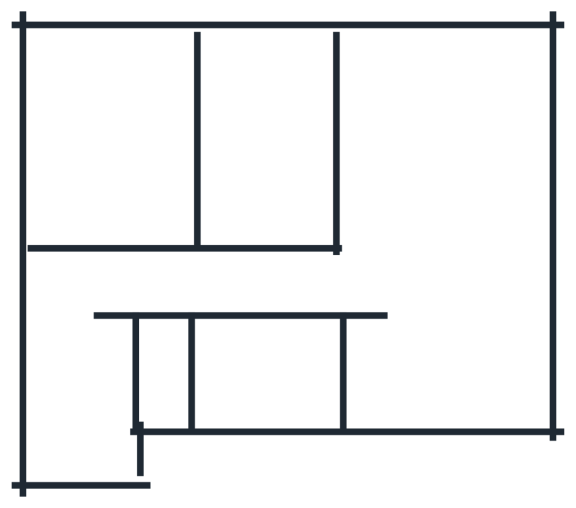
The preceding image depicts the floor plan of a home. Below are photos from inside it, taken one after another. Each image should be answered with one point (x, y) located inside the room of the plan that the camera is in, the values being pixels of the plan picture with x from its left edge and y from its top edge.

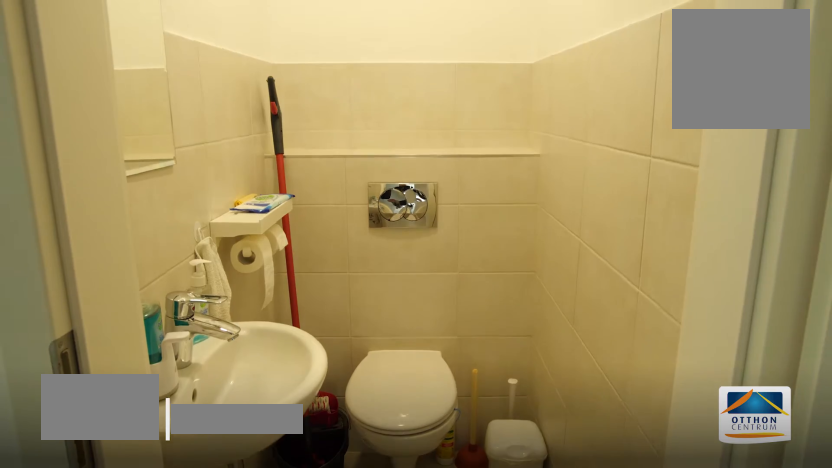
(162, 378)
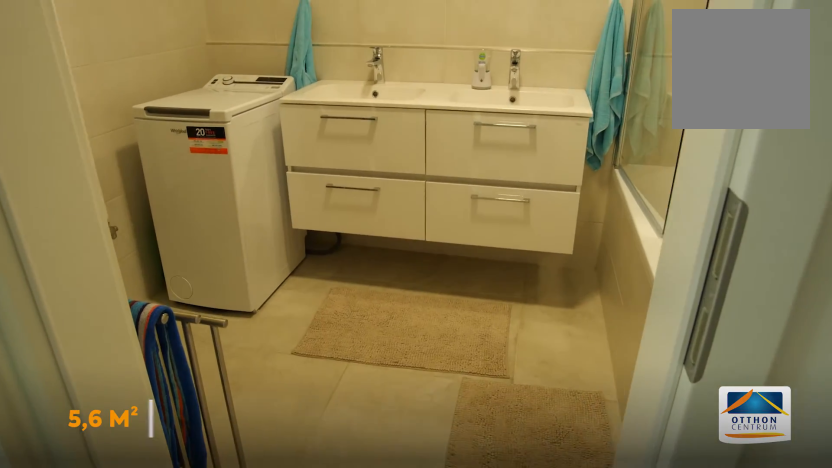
(267, 378)
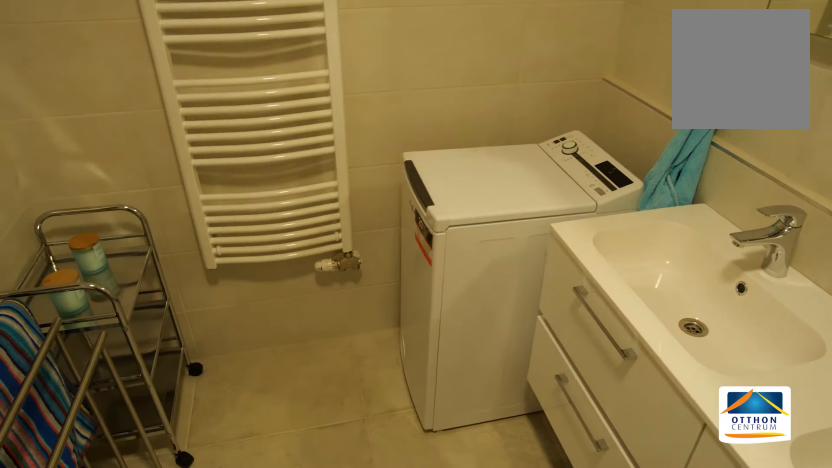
(267, 379)
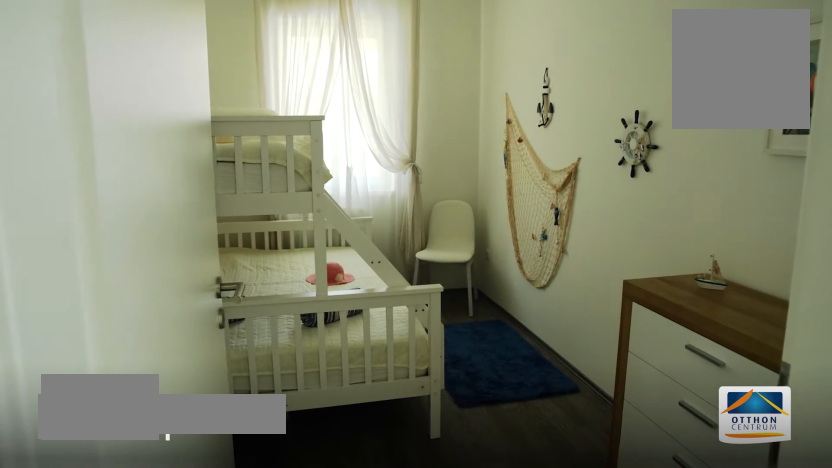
(267, 138)
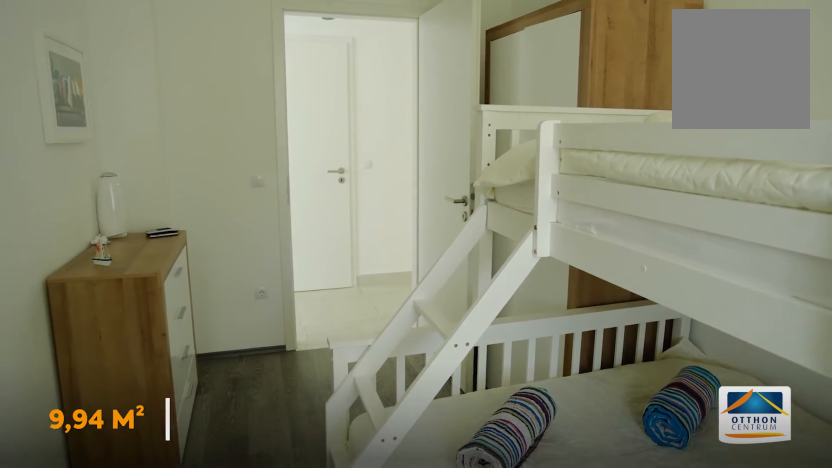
(267, 138)
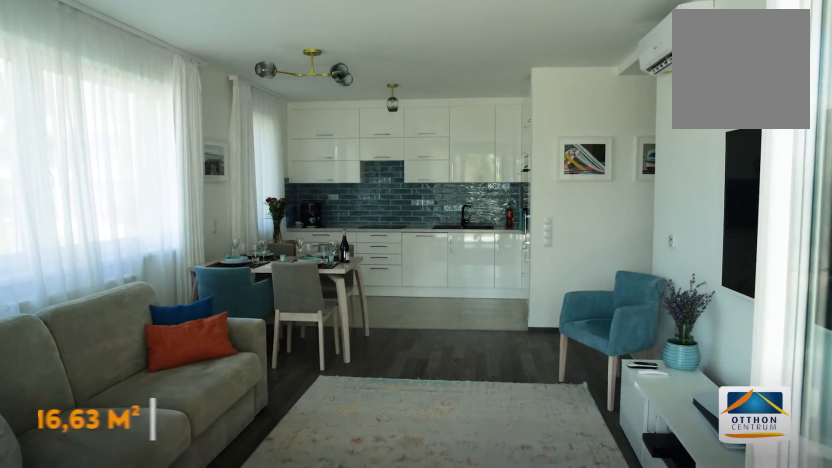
(444, 138)
